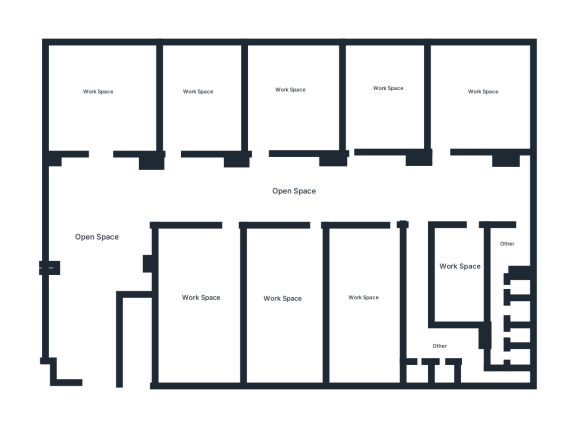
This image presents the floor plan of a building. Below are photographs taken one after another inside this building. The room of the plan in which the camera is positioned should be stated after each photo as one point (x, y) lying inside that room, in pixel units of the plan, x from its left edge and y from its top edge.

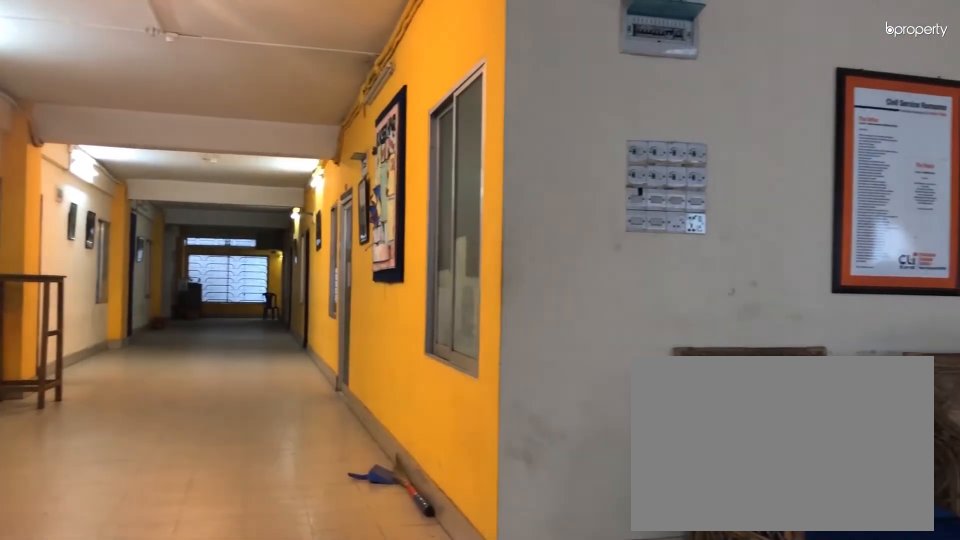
(99, 205)
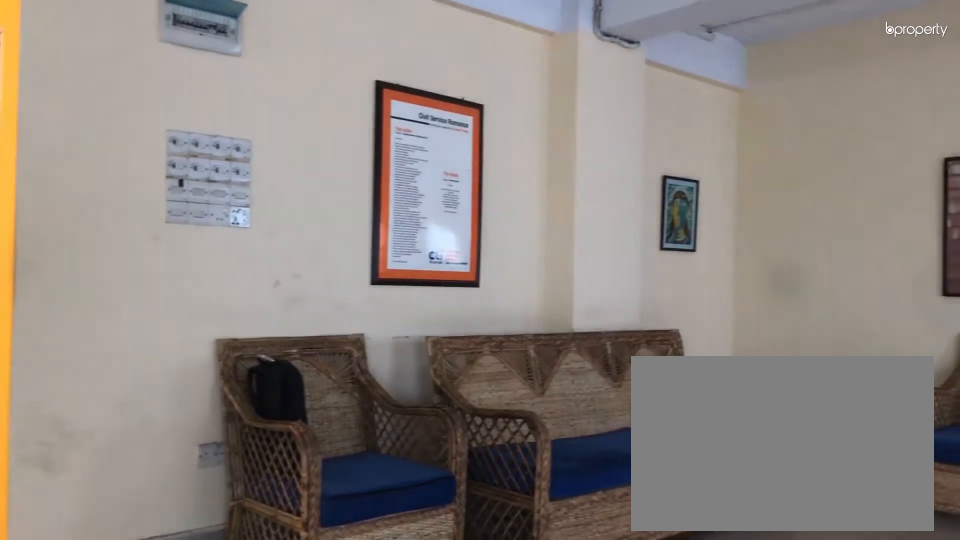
(99, 205)
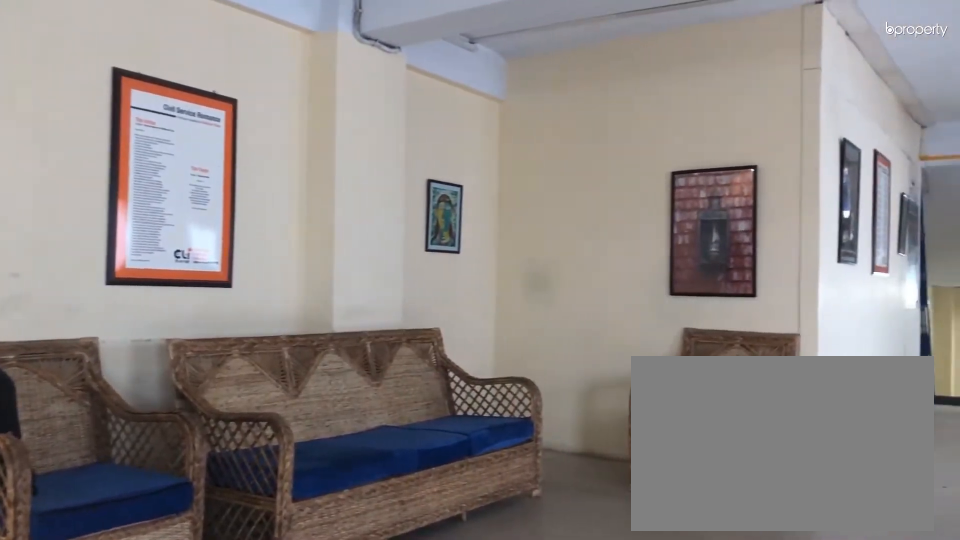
(99, 205)
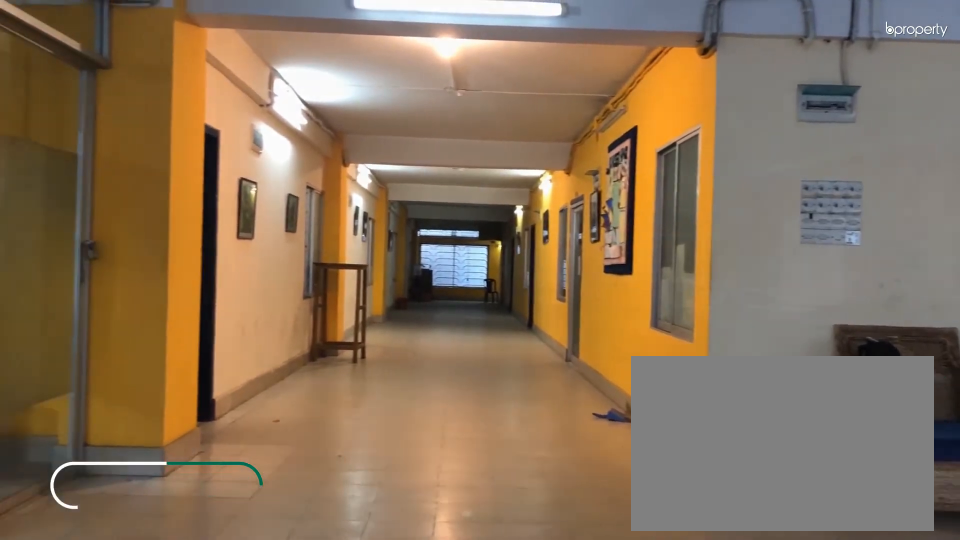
(100, 205)
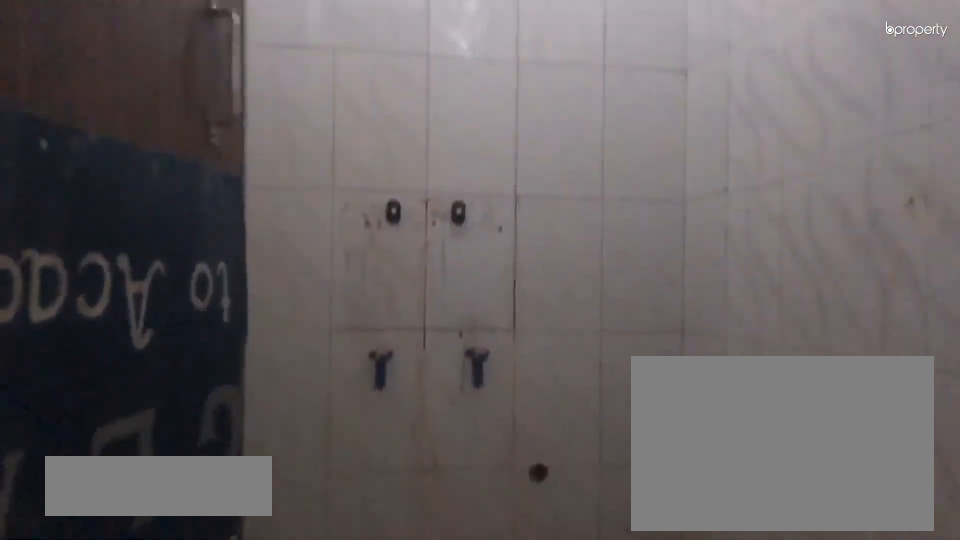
(518, 357)
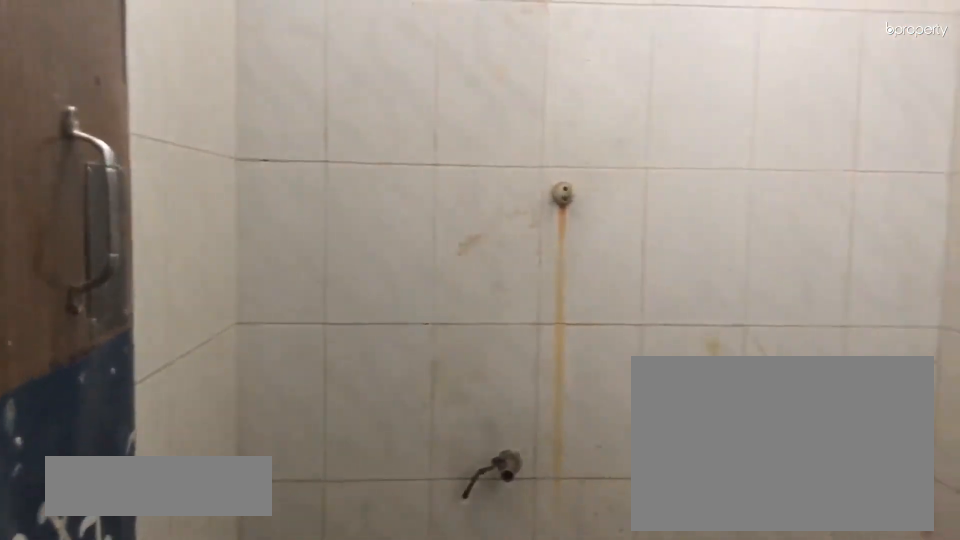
(446, 373)
